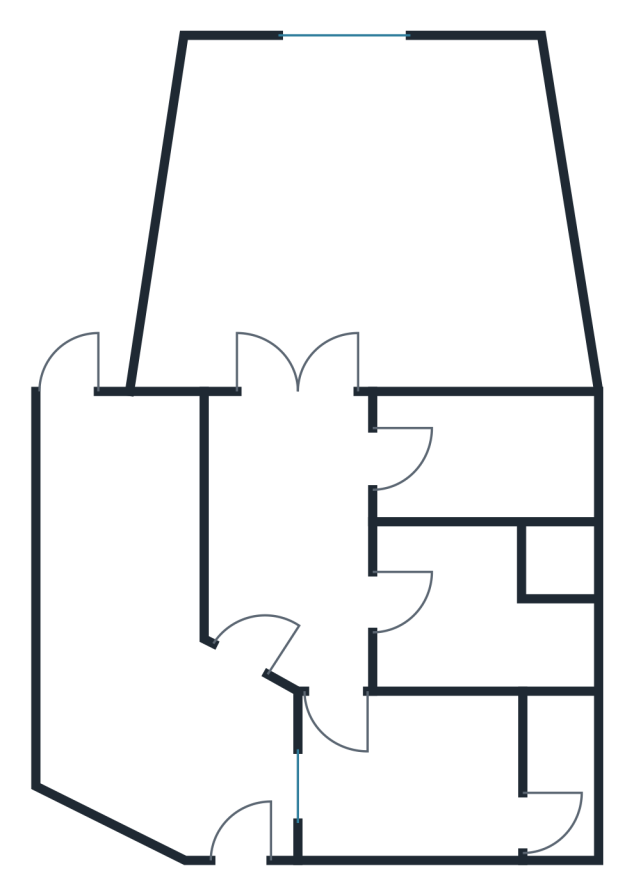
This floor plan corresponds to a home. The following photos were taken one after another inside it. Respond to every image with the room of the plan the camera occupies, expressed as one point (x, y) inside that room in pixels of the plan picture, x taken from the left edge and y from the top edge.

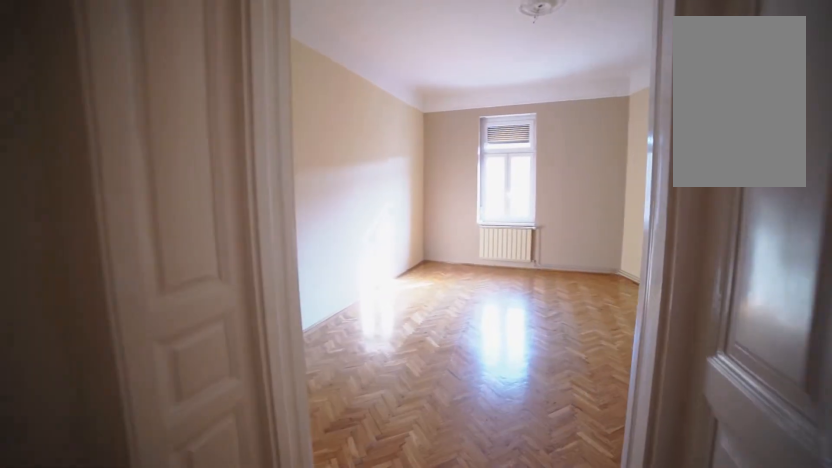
(304, 423)
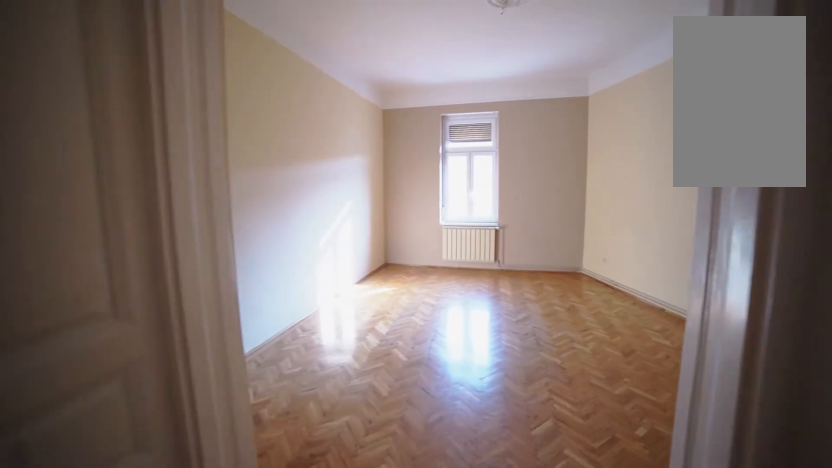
(294, 403)
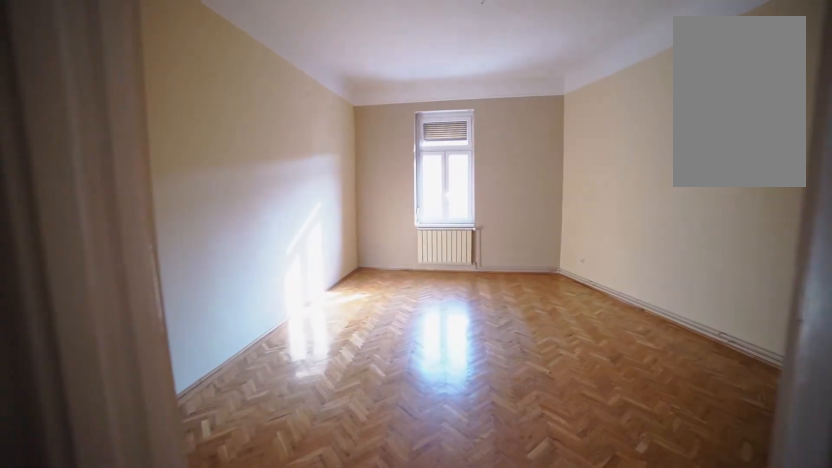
(289, 379)
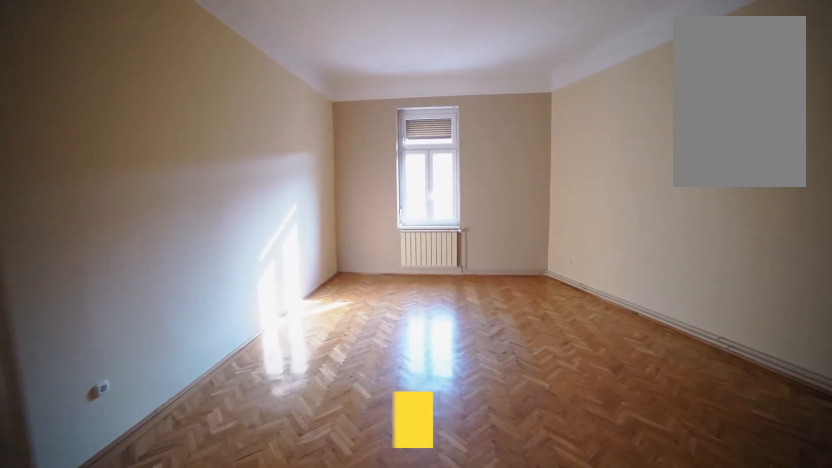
(281, 356)
